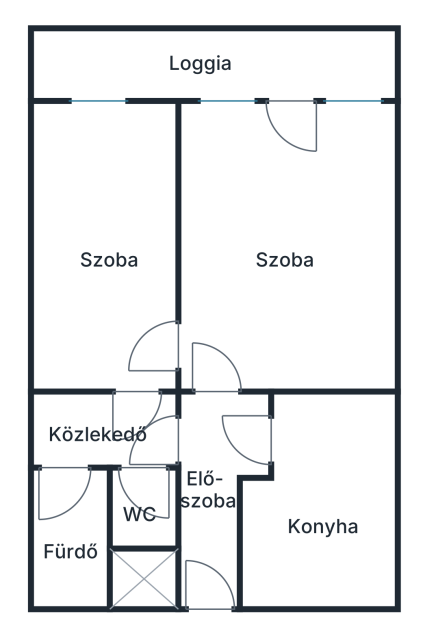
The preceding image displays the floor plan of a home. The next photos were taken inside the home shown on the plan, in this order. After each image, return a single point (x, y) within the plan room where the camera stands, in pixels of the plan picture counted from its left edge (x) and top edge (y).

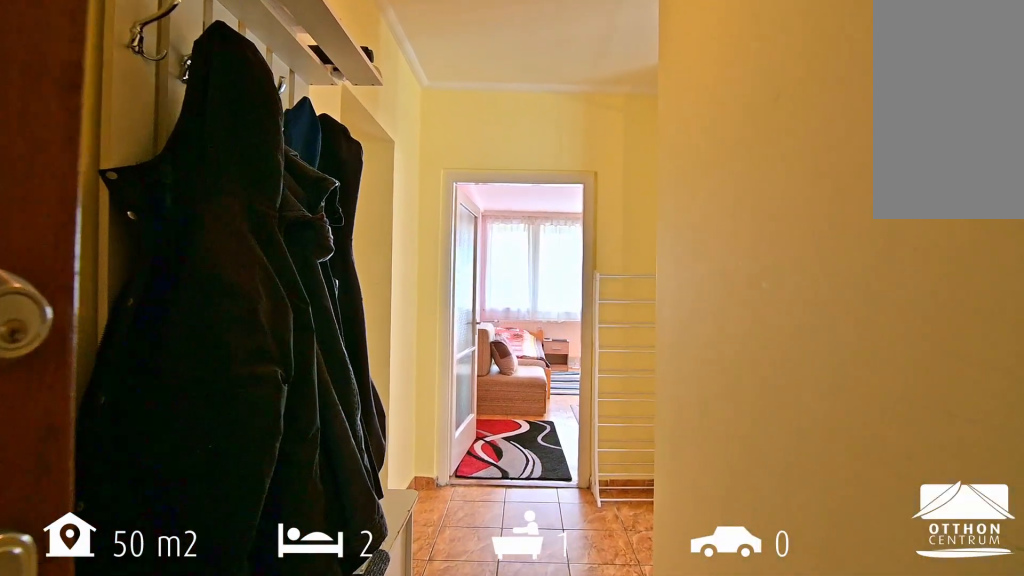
(205, 554)
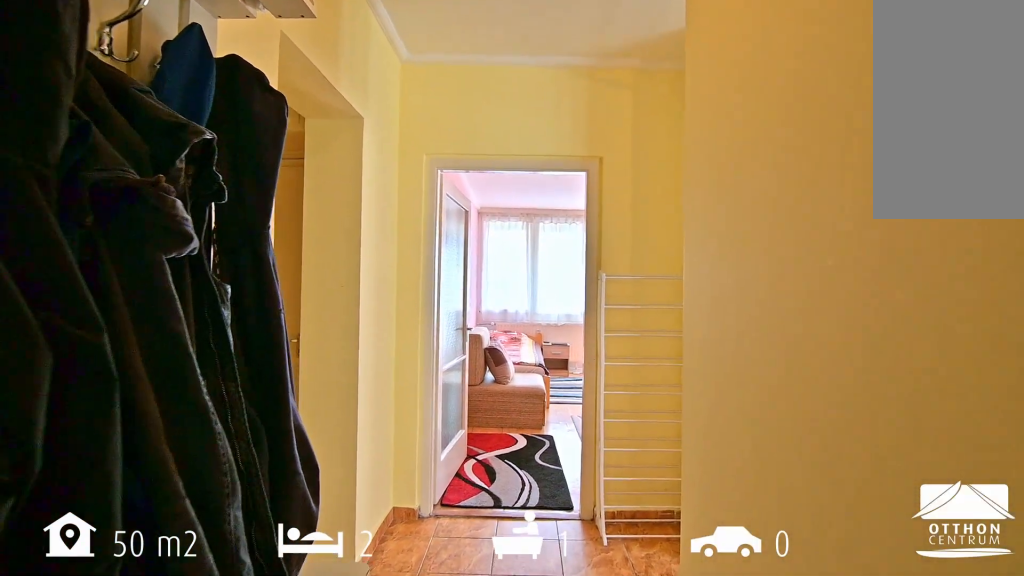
(205, 554)
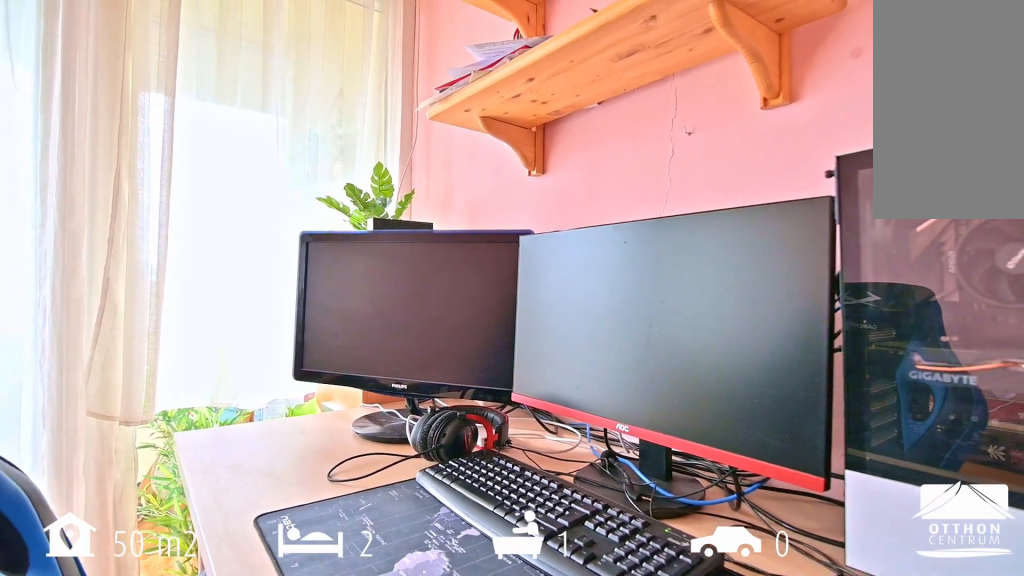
(281, 280)
